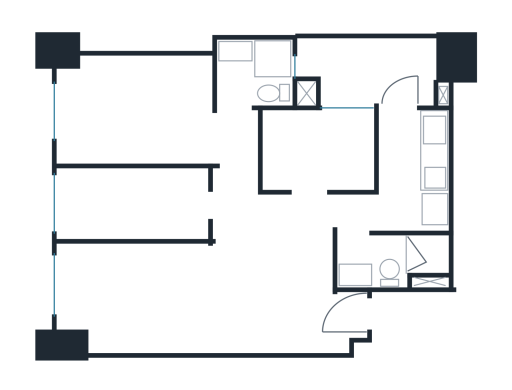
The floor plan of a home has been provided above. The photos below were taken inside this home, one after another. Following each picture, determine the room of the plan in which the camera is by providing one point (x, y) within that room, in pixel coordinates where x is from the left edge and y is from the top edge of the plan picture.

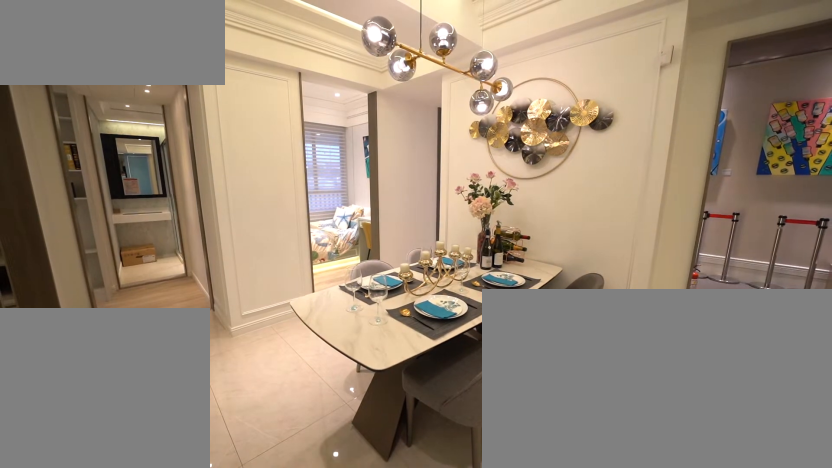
(273, 254)
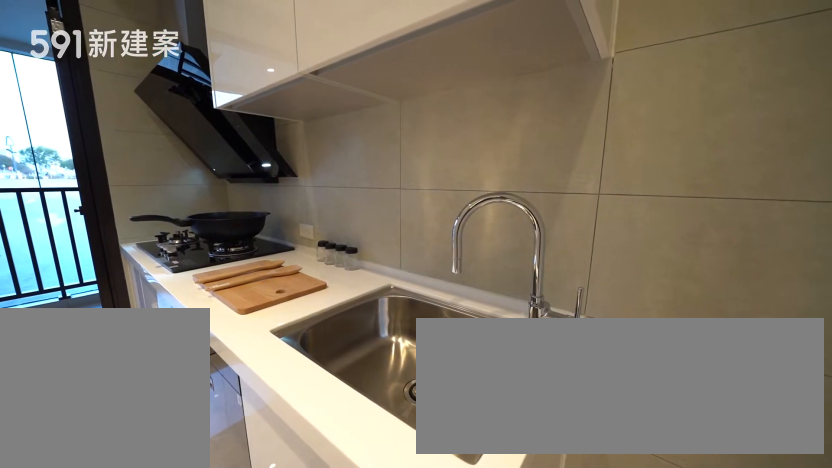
(414, 164)
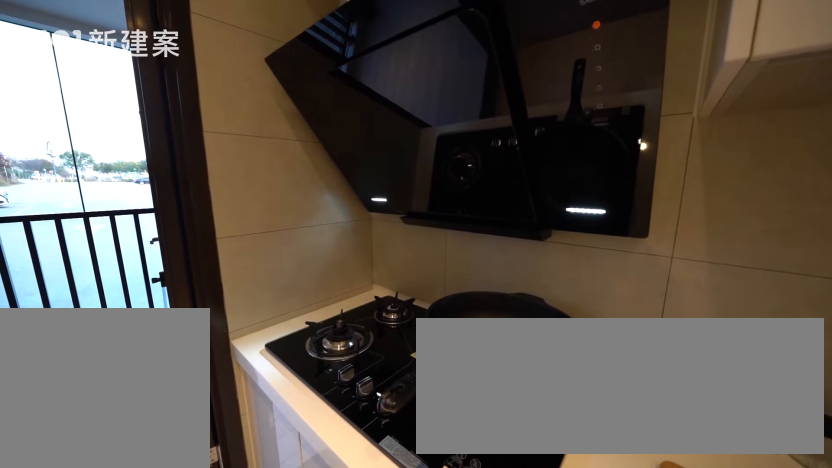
(414, 164)
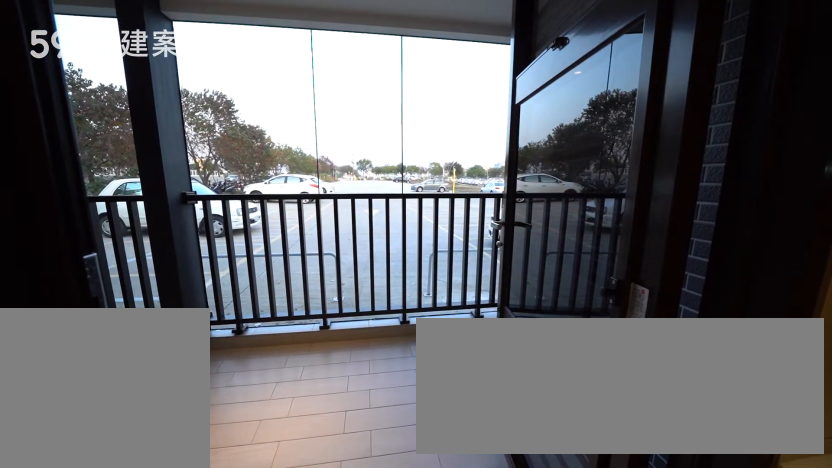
(372, 71)
